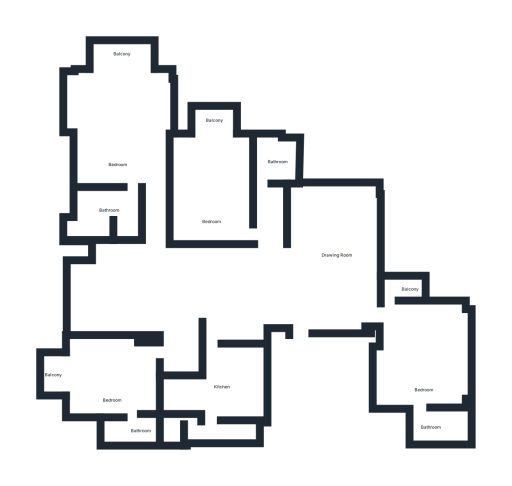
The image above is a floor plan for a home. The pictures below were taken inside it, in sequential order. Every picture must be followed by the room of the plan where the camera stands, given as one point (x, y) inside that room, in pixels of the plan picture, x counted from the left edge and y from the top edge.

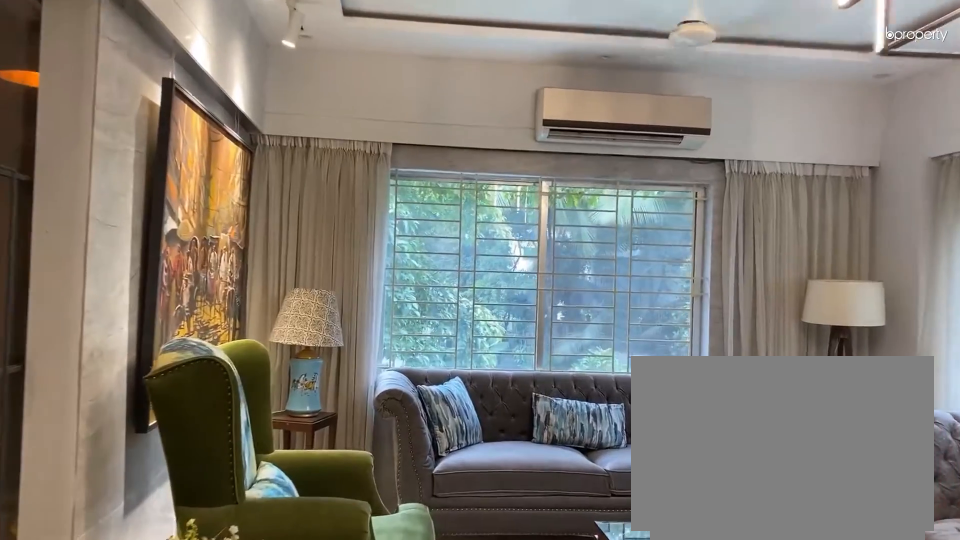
(337, 252)
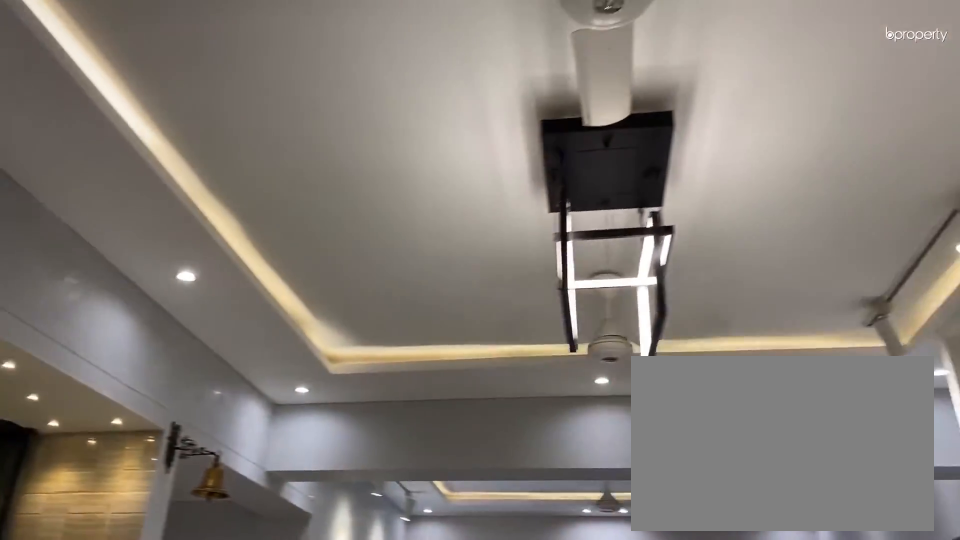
(180, 278)
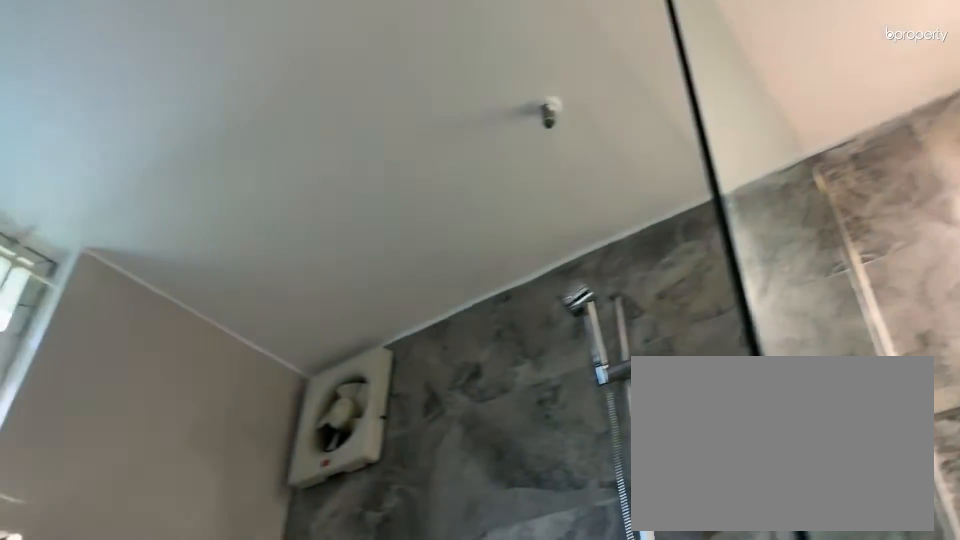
(448, 426)
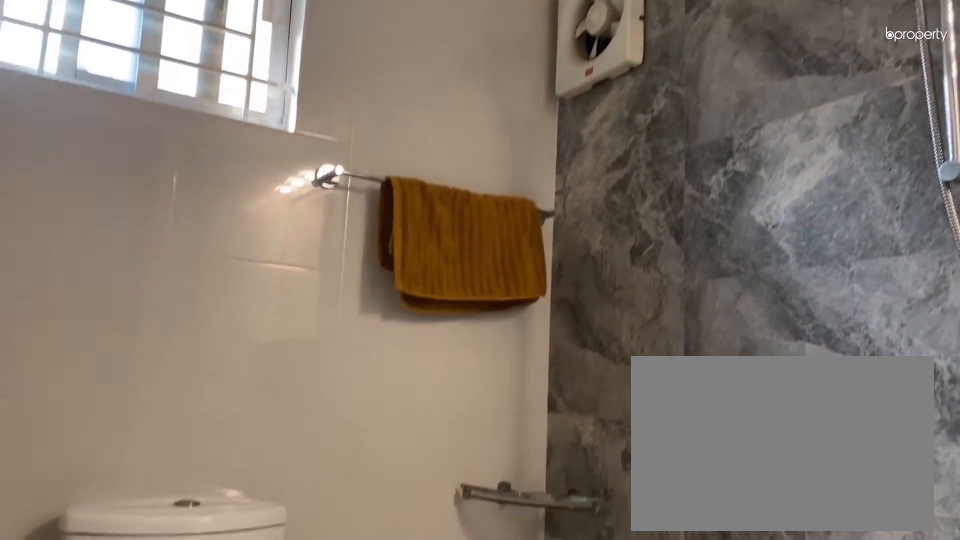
(448, 426)
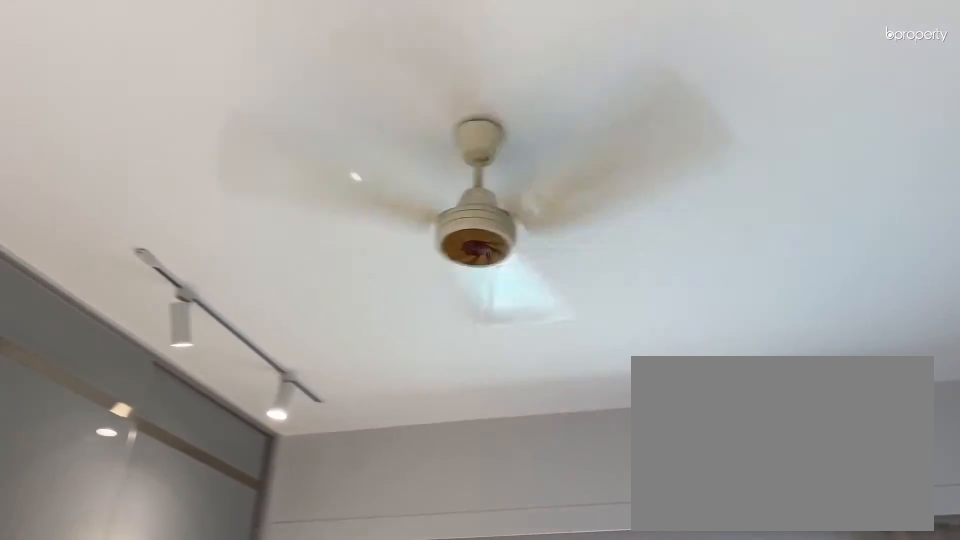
(119, 151)
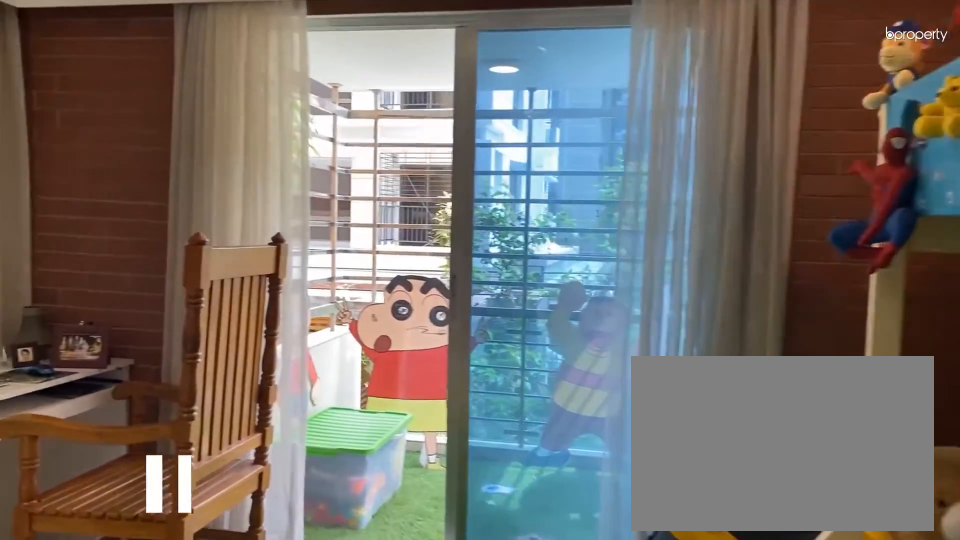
(139, 360)
